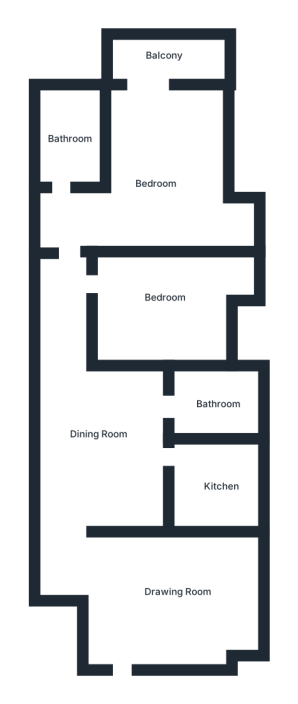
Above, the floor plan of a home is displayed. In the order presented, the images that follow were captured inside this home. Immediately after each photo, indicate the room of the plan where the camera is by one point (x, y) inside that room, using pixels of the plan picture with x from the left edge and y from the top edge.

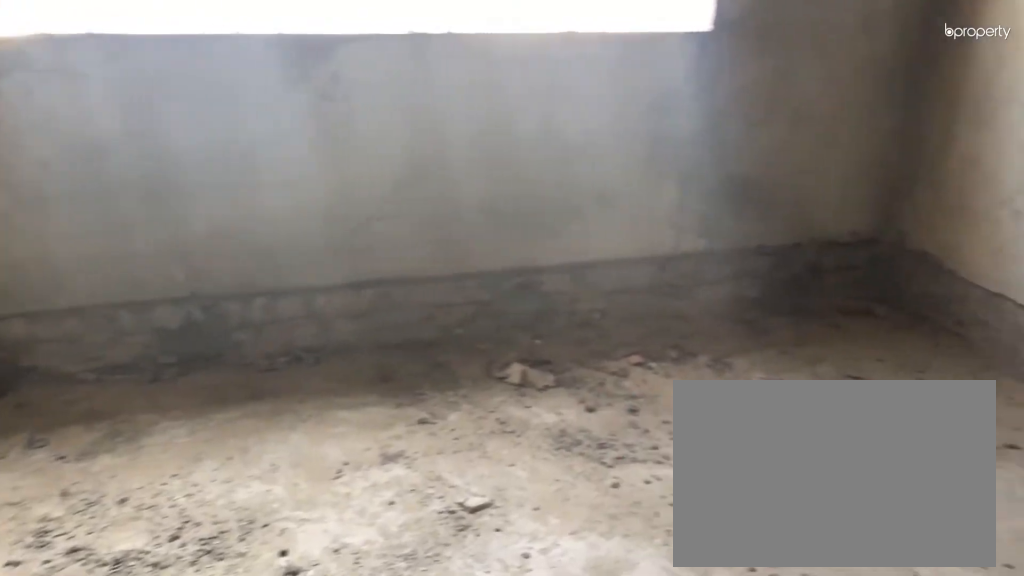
(159, 594)
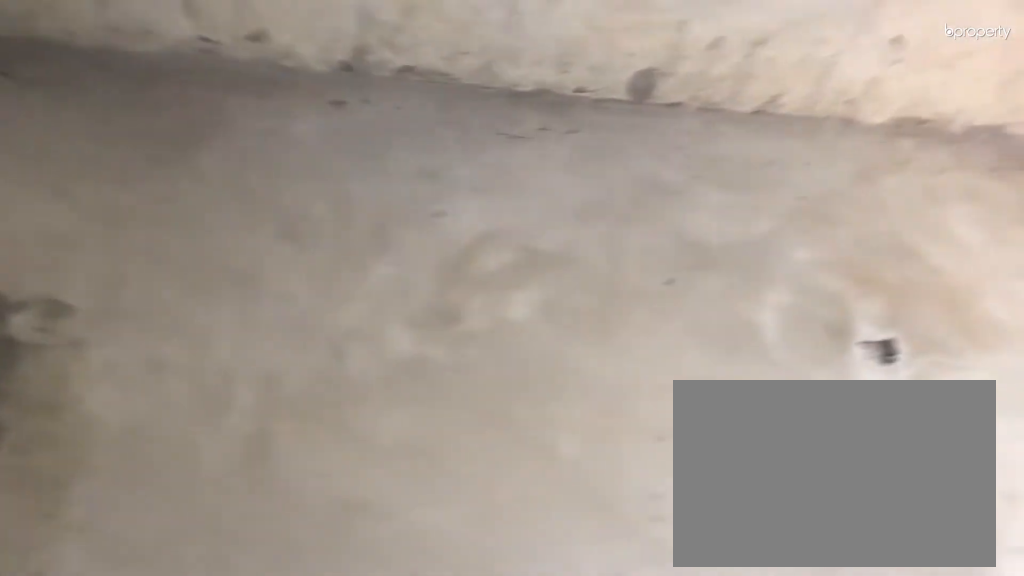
(159, 594)
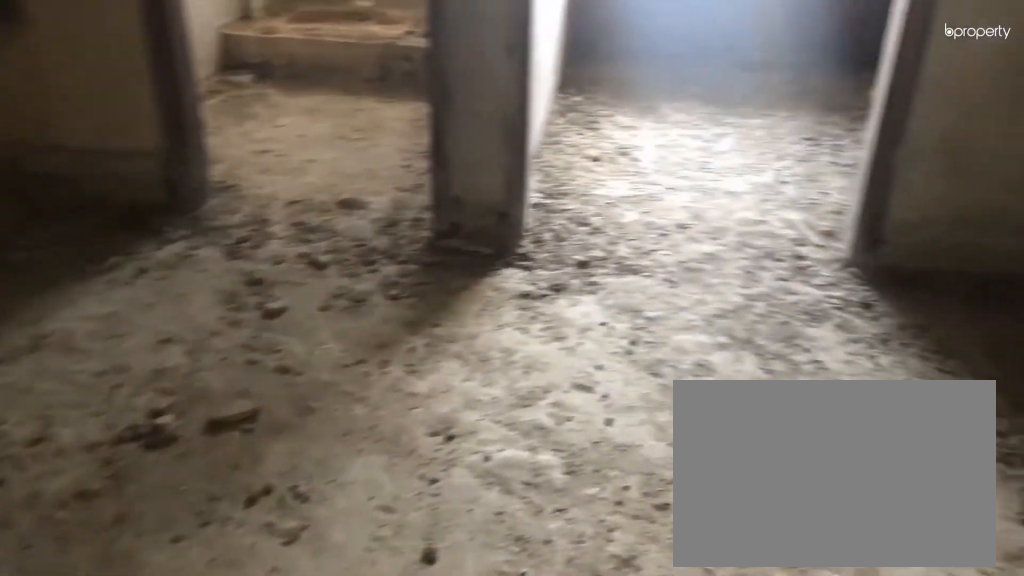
(123, 459)
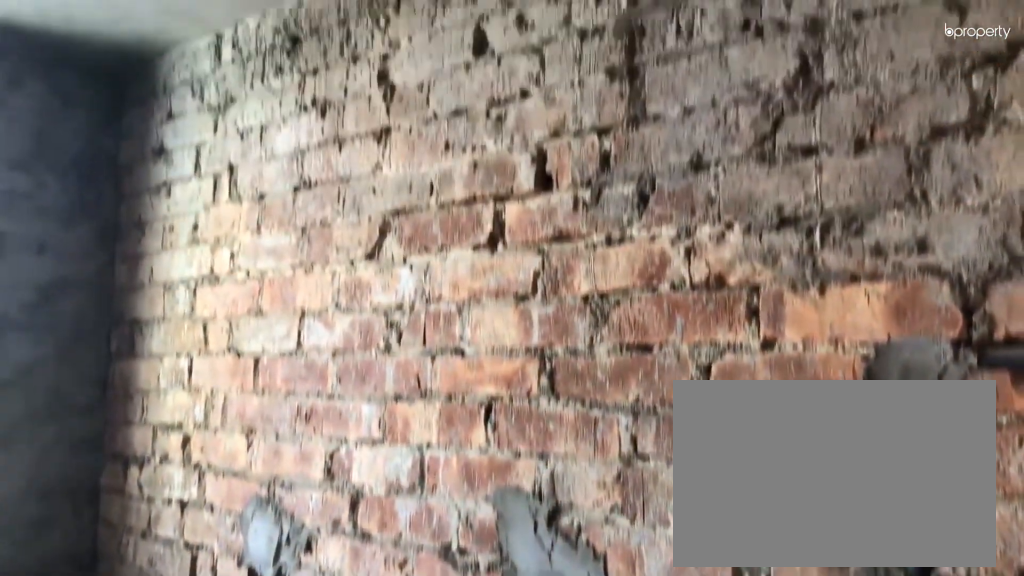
(123, 459)
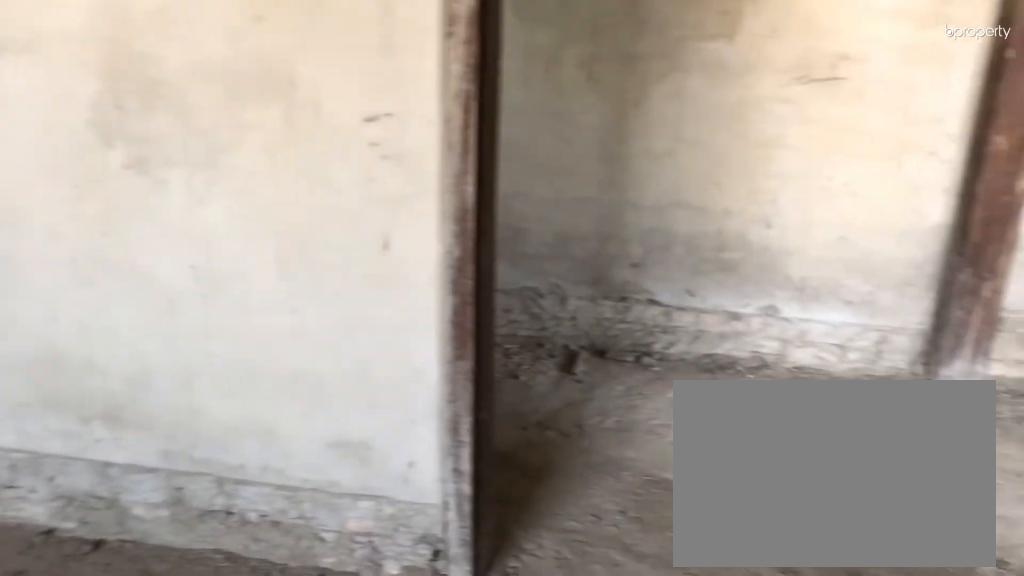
(152, 295)
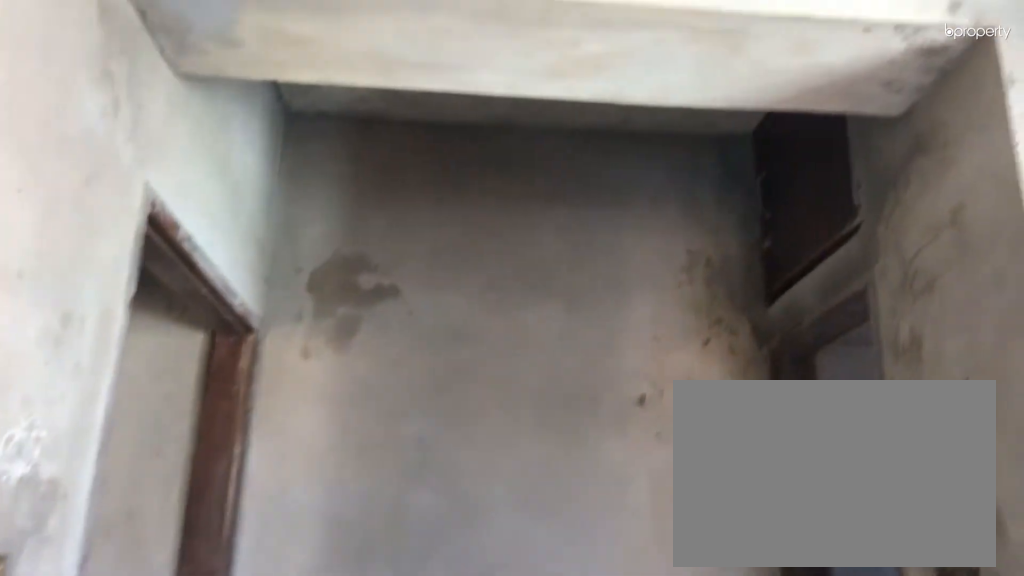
(149, 148)
